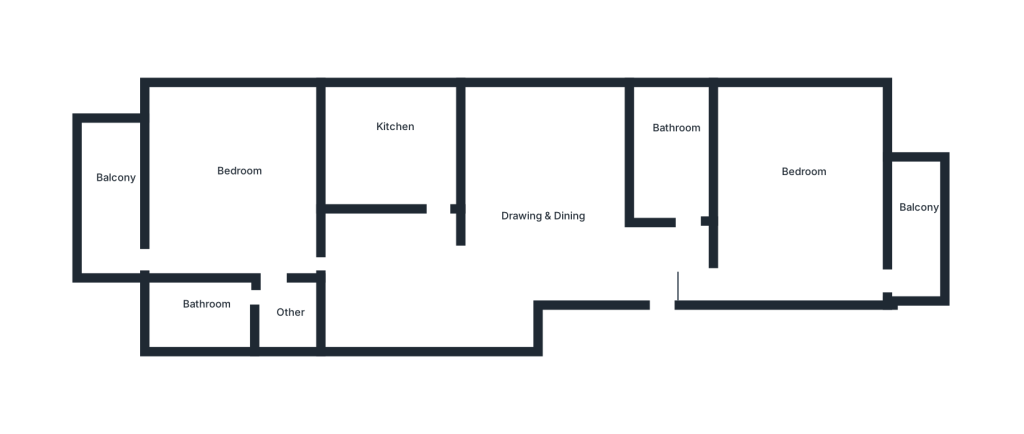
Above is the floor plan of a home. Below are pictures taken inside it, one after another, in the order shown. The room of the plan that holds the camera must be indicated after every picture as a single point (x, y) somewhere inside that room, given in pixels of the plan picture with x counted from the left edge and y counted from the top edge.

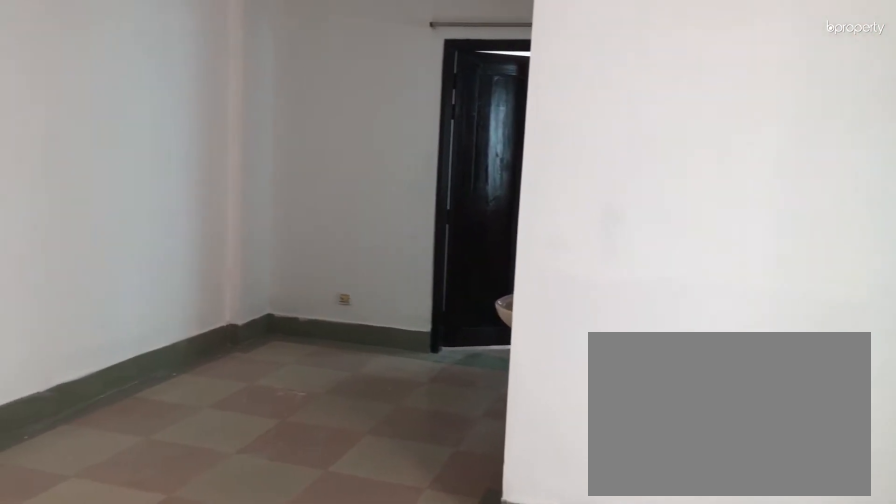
(534, 202)
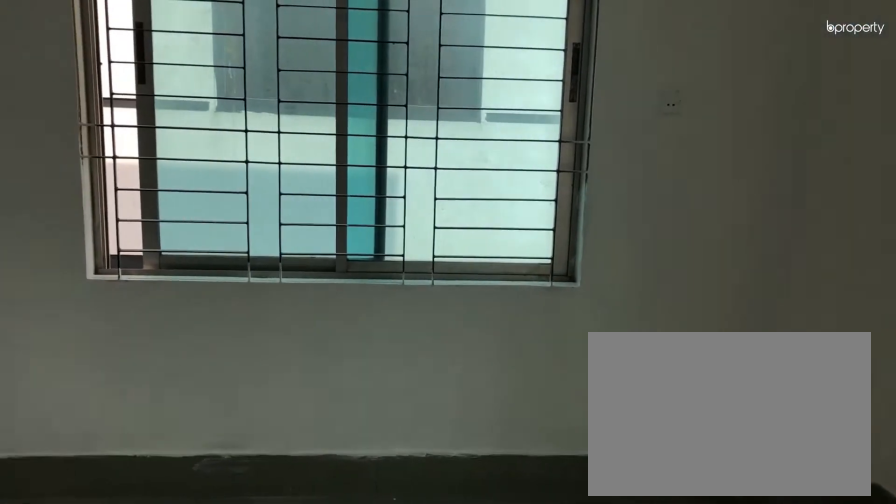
(808, 188)
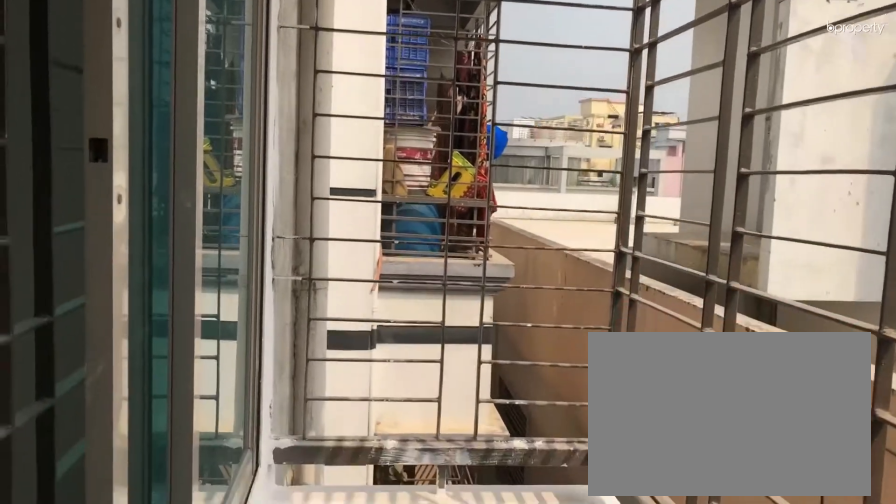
(920, 214)
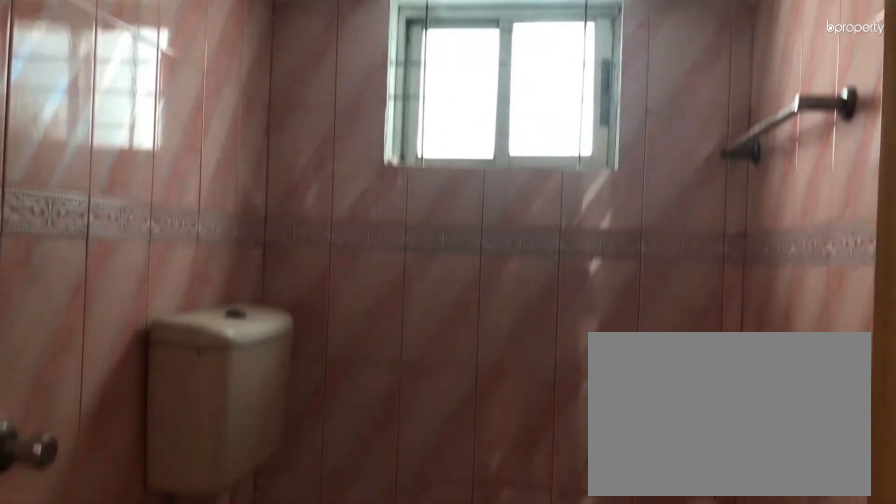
(677, 165)
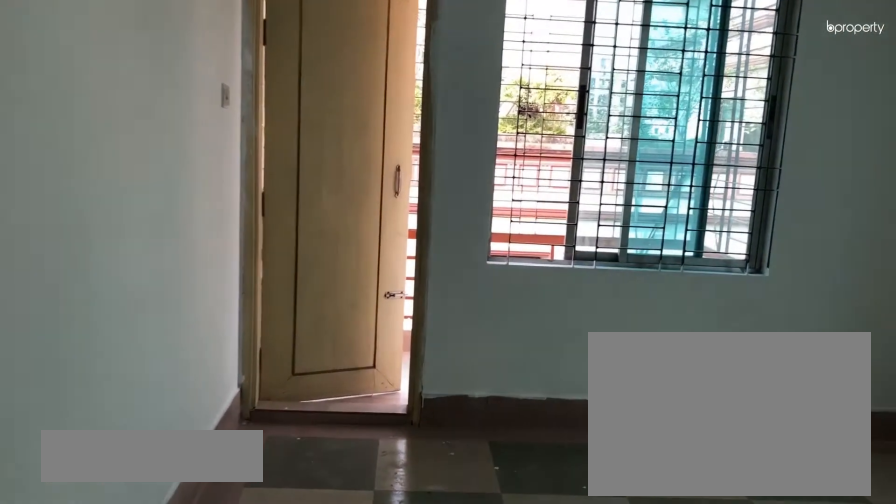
(234, 180)
